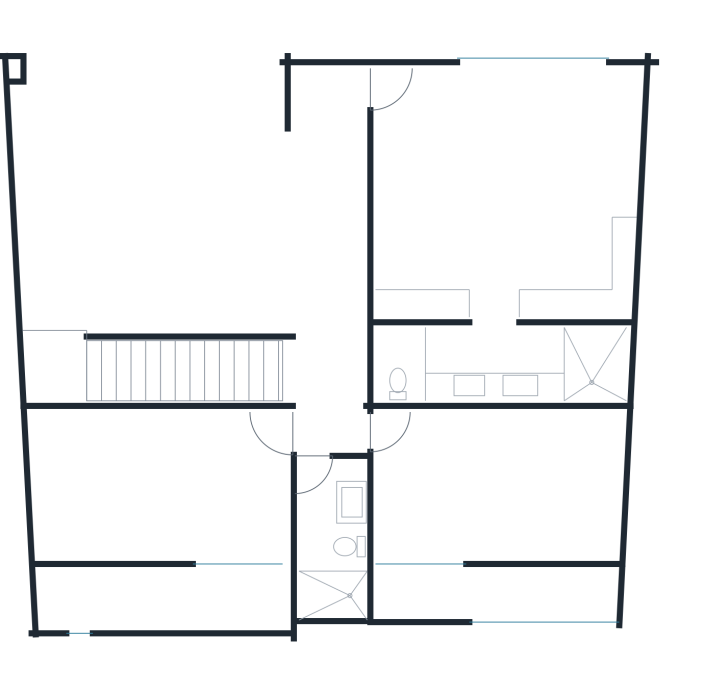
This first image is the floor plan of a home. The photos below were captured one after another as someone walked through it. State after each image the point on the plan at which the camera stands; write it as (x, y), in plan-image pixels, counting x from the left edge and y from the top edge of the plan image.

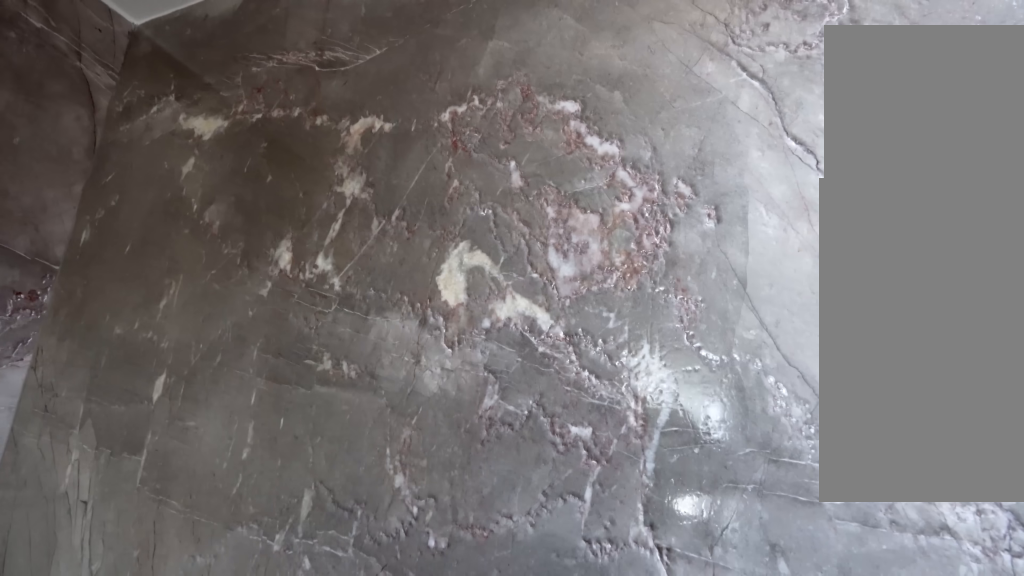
(322, 582)
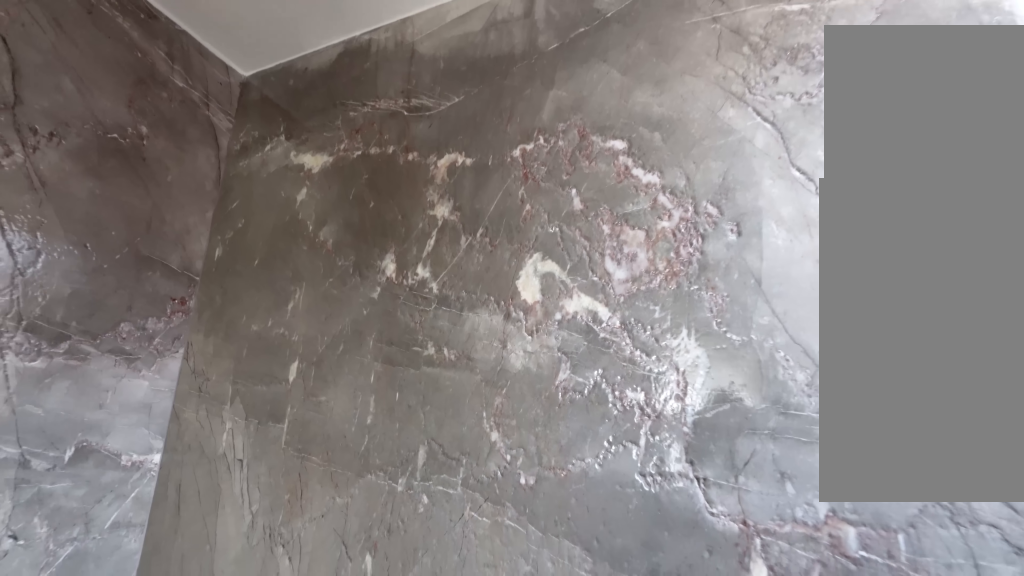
(324, 589)
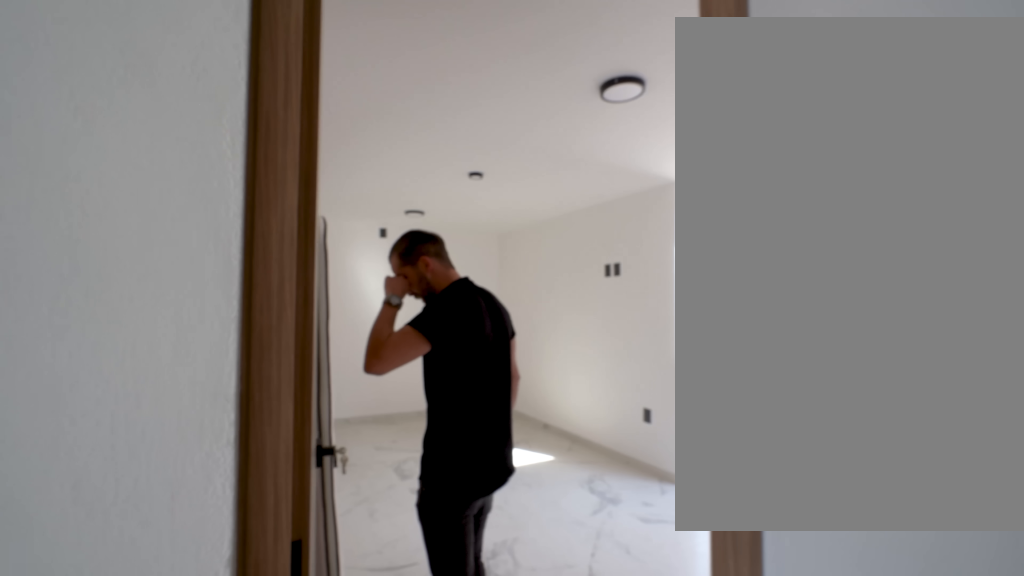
(316, 446)
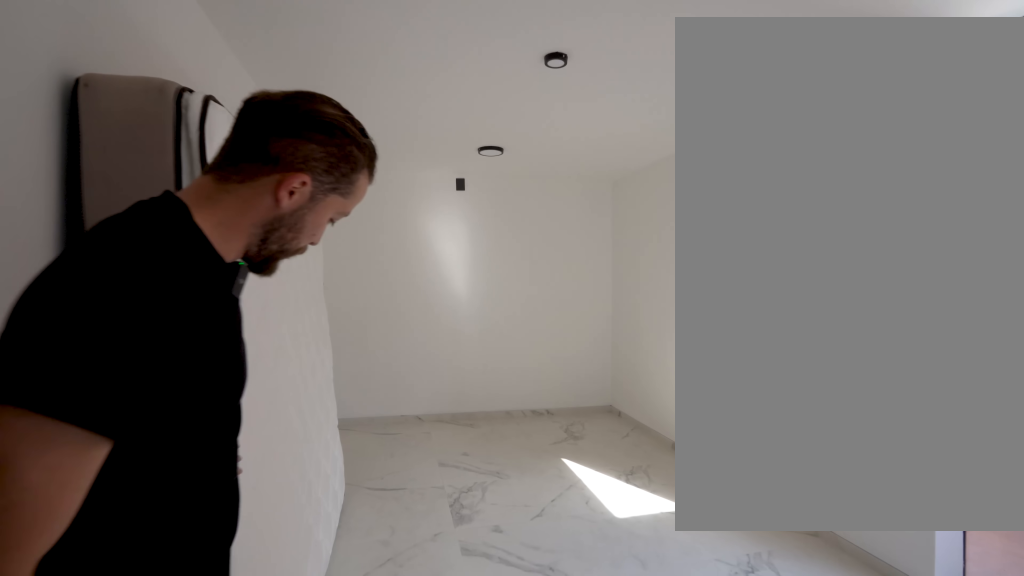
(361, 426)
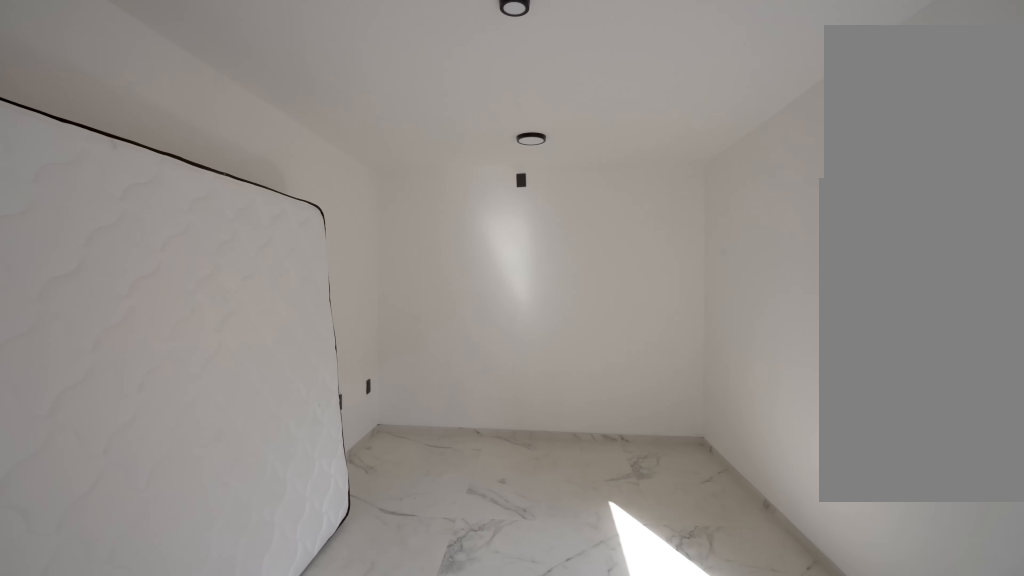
(410, 425)
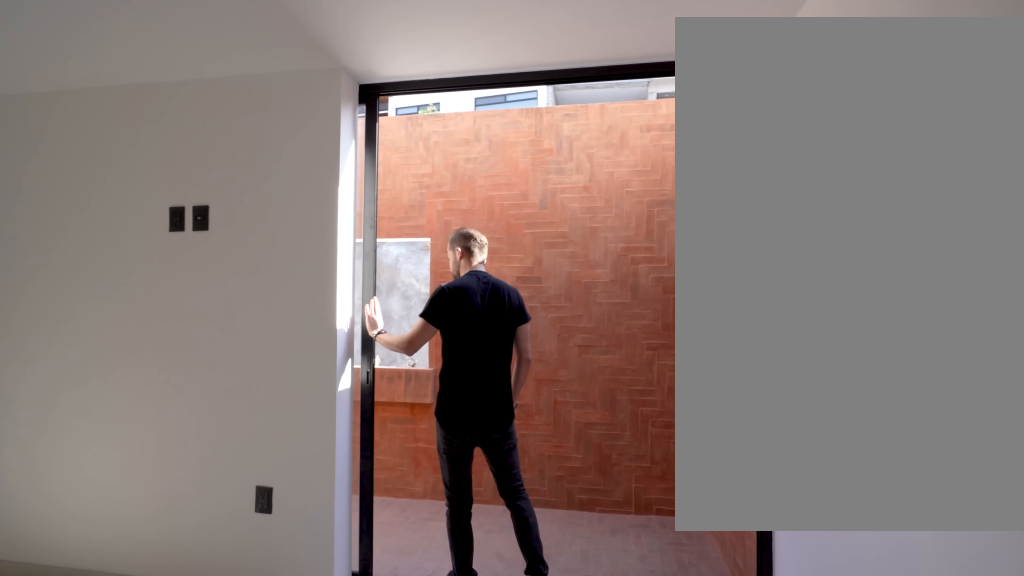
(391, 534)
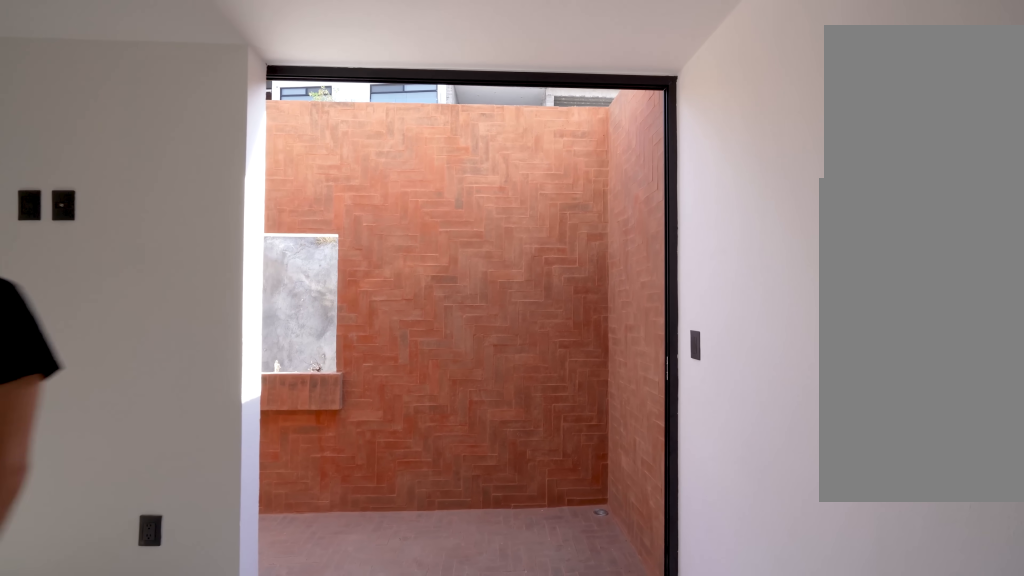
(392, 536)
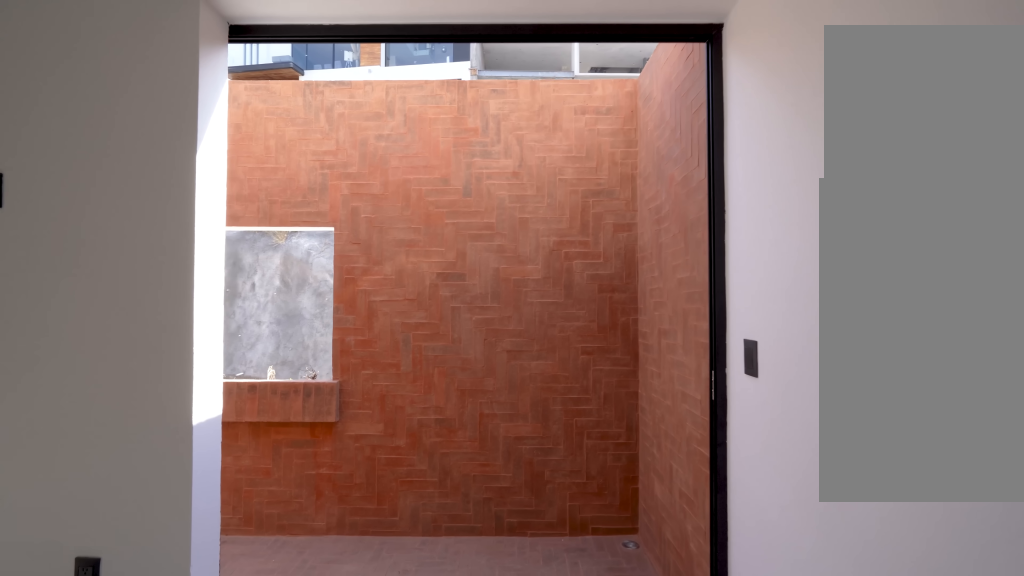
(391, 536)
